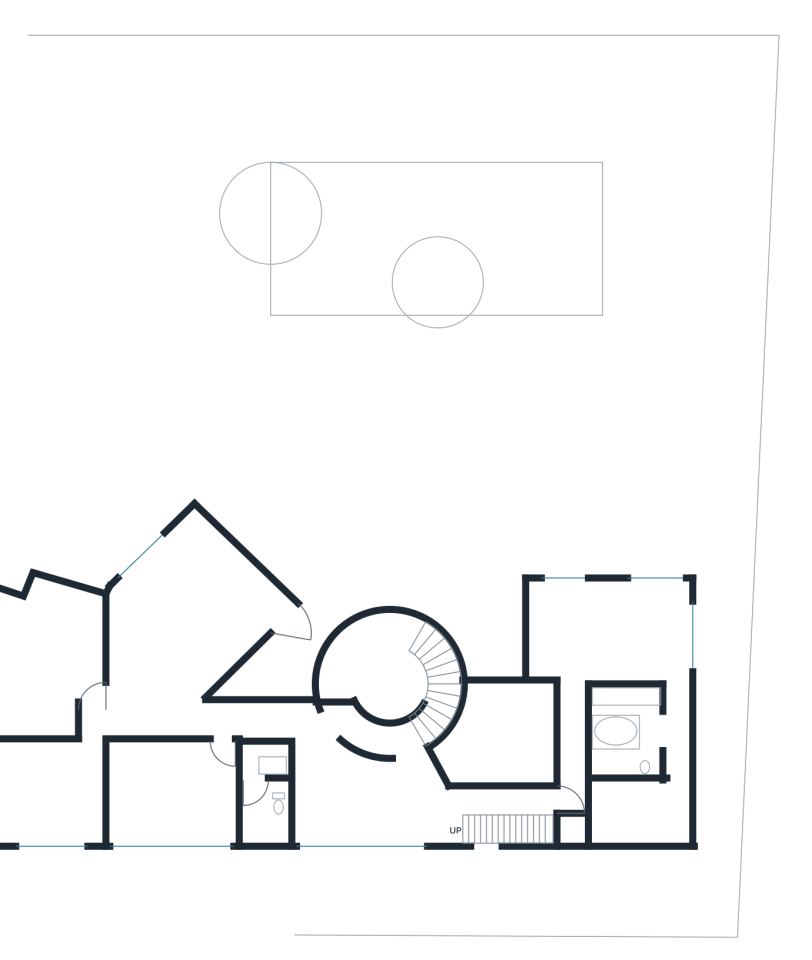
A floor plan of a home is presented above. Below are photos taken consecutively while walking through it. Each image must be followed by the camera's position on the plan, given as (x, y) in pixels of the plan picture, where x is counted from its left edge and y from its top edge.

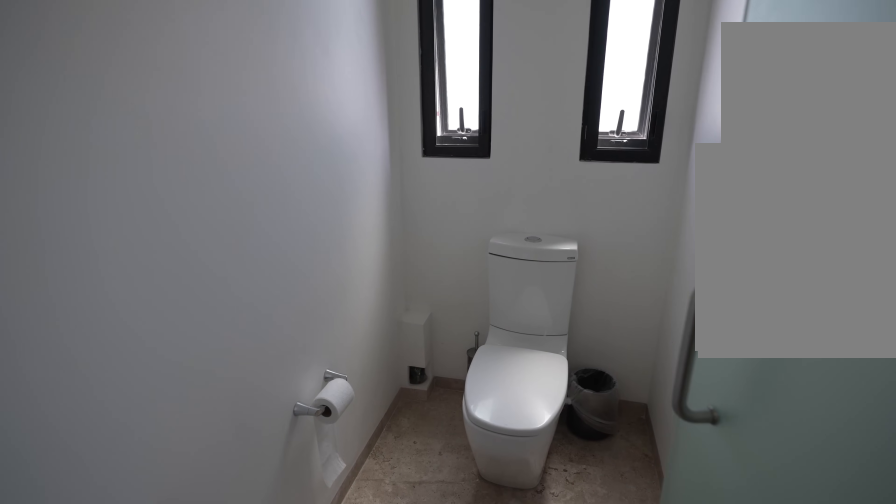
(646, 743)
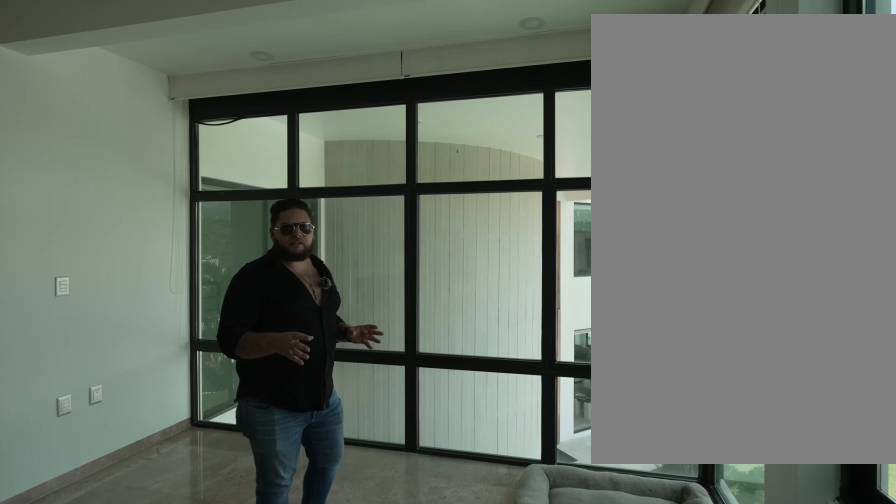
(601, 600)
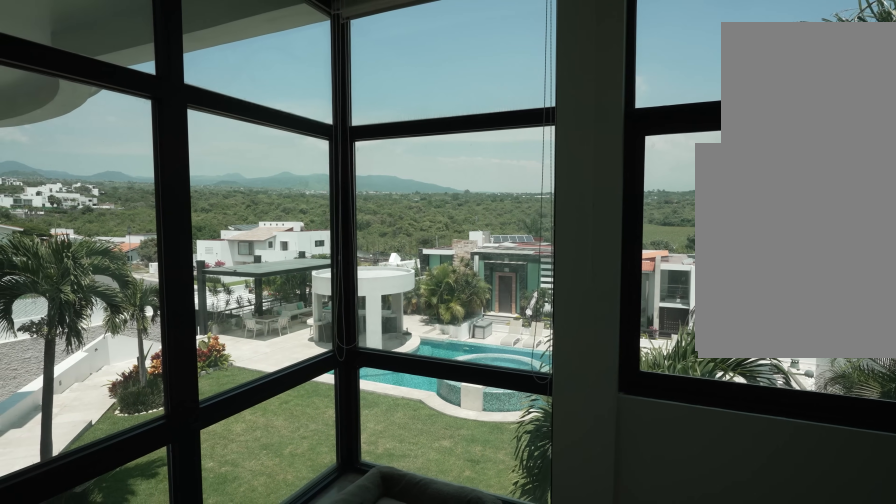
(595, 600)
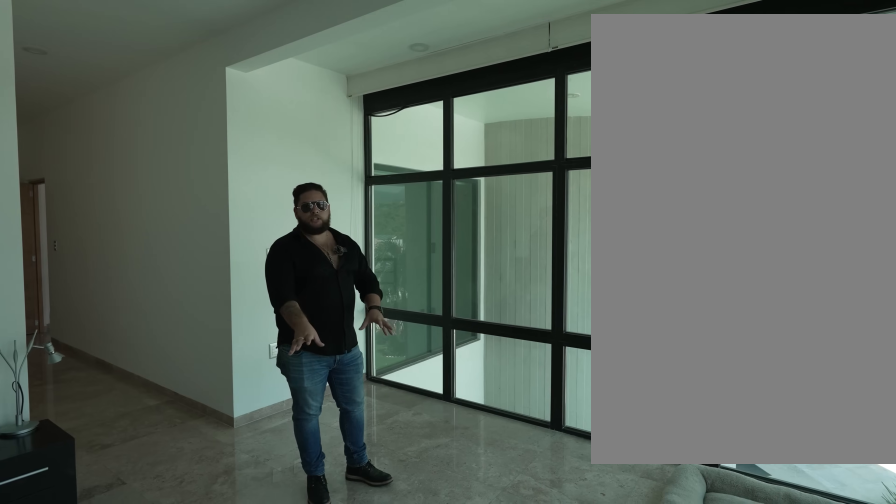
(595, 600)
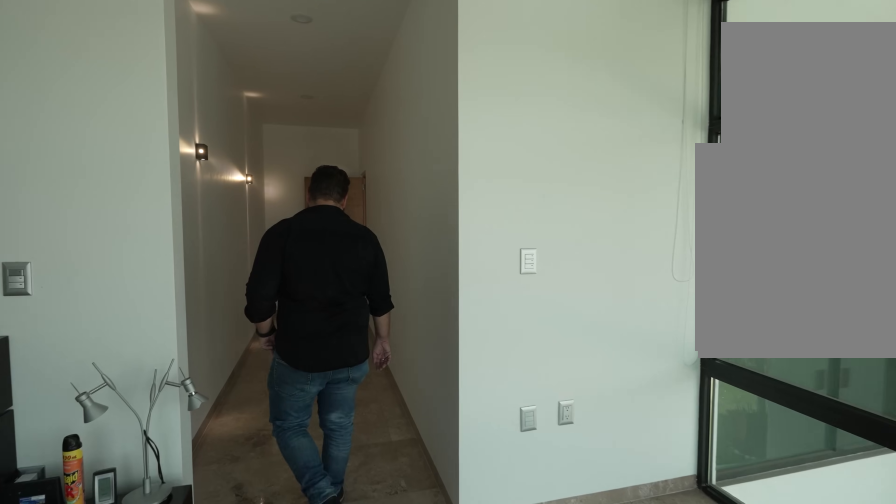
(595, 600)
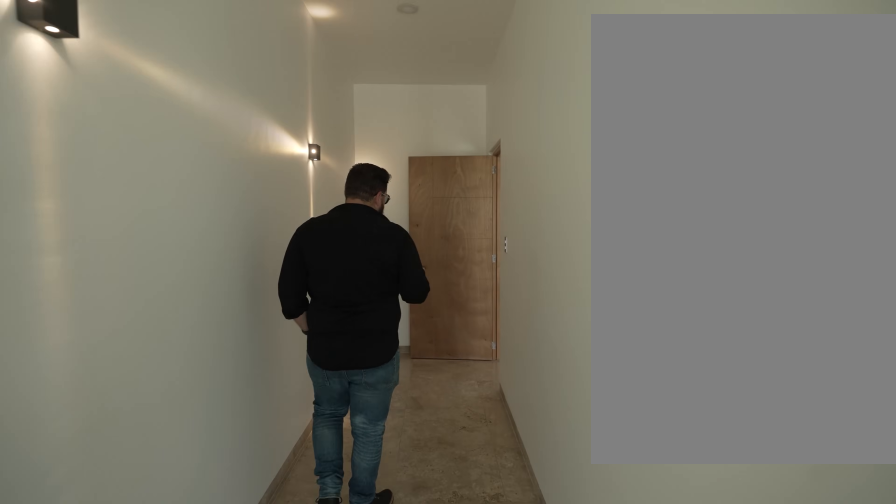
(560, 676)
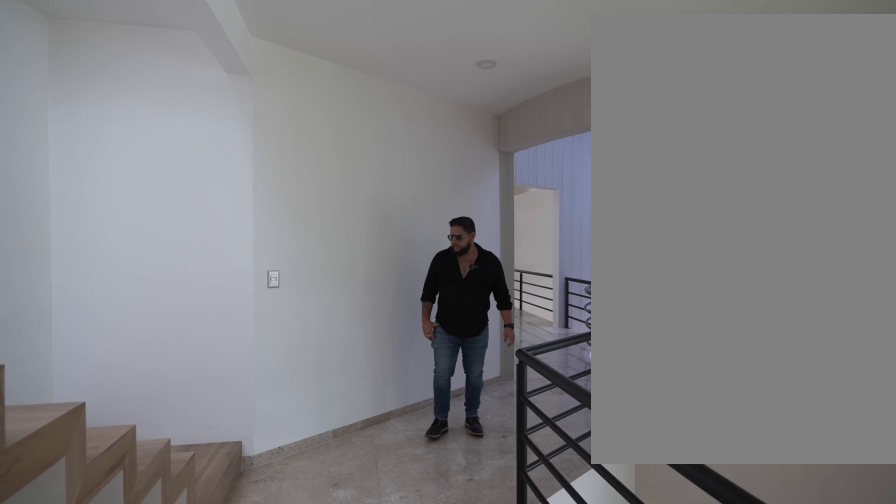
(526, 797)
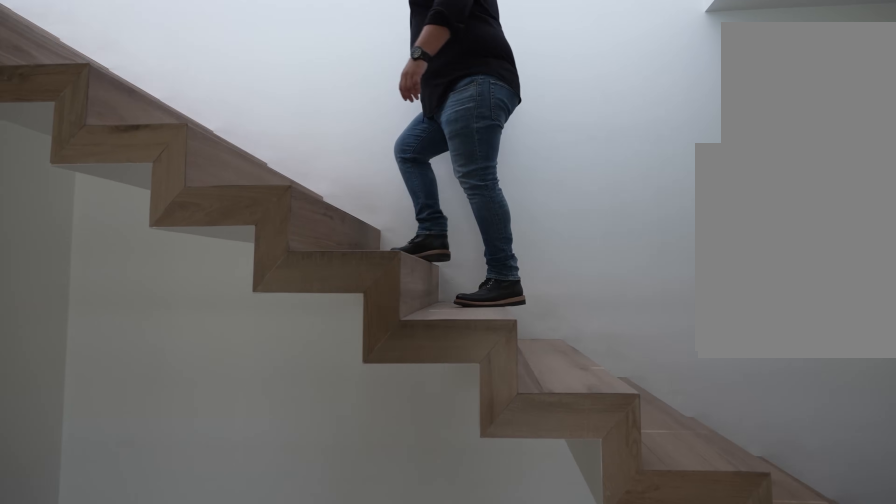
(499, 798)
